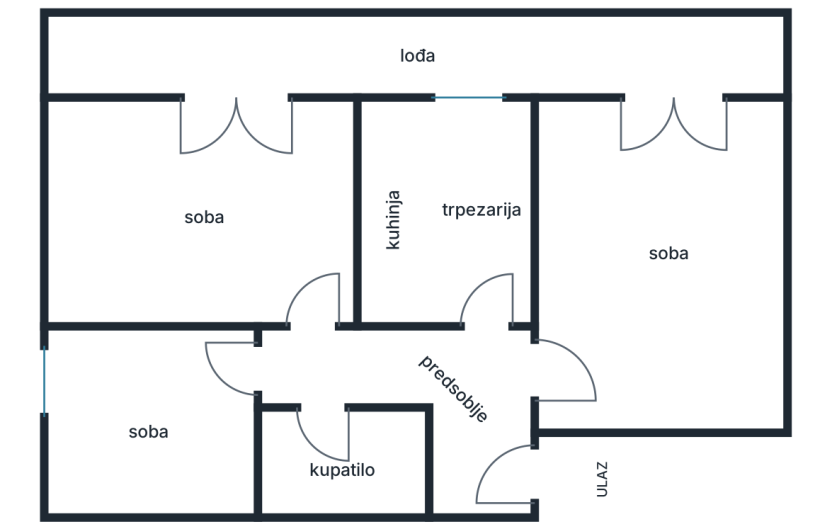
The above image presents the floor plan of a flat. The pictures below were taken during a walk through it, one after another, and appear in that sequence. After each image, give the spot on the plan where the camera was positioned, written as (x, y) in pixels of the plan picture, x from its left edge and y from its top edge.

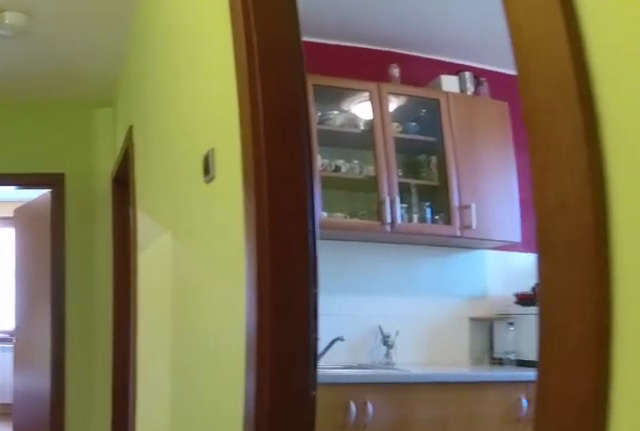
(543, 358)
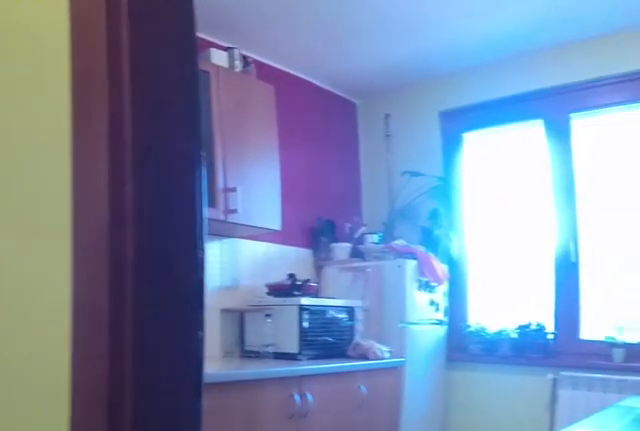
(529, 373)
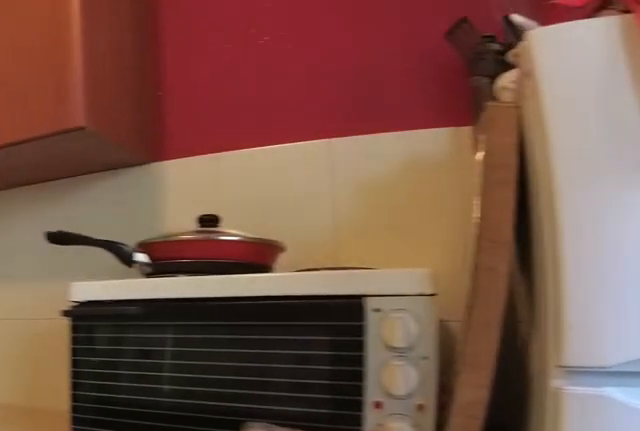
(518, 134)
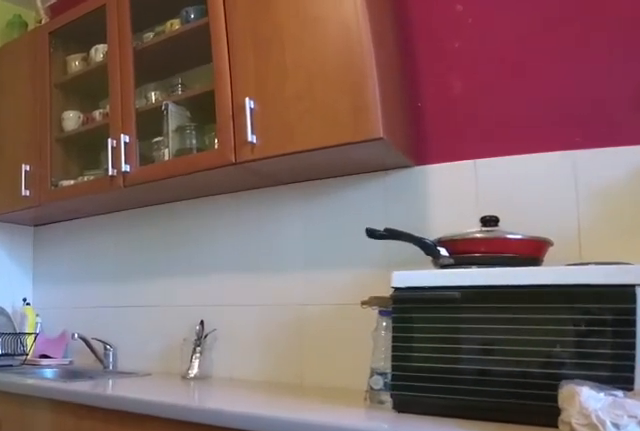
(488, 165)
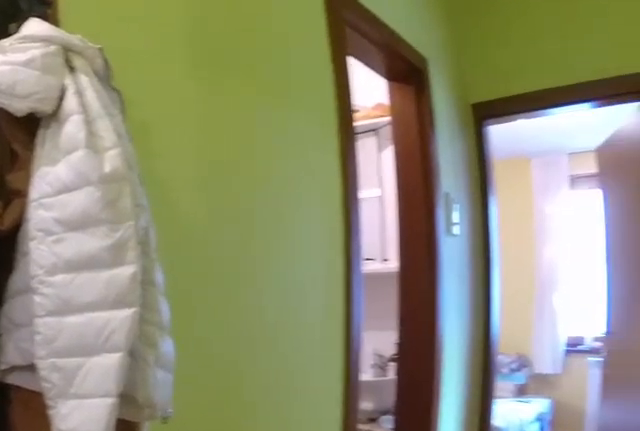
(510, 330)
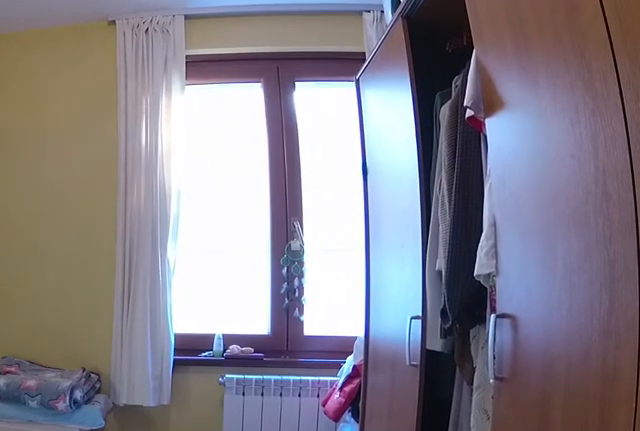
(262, 367)
